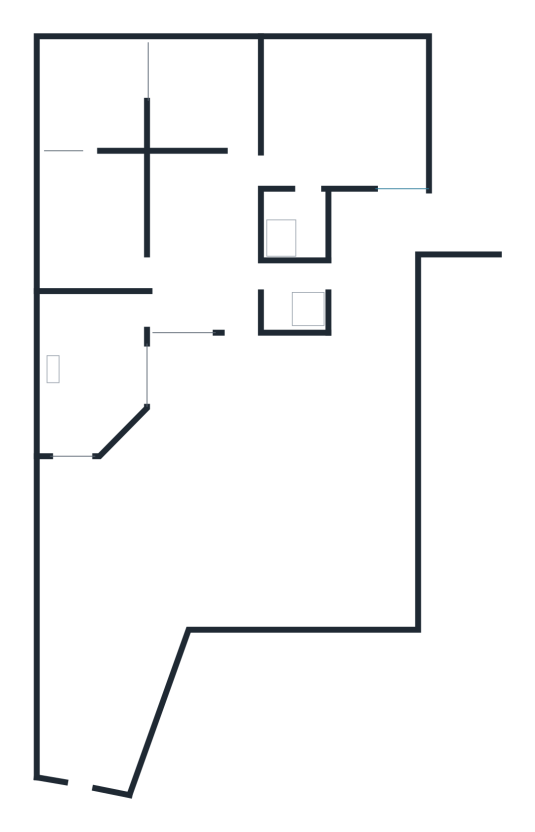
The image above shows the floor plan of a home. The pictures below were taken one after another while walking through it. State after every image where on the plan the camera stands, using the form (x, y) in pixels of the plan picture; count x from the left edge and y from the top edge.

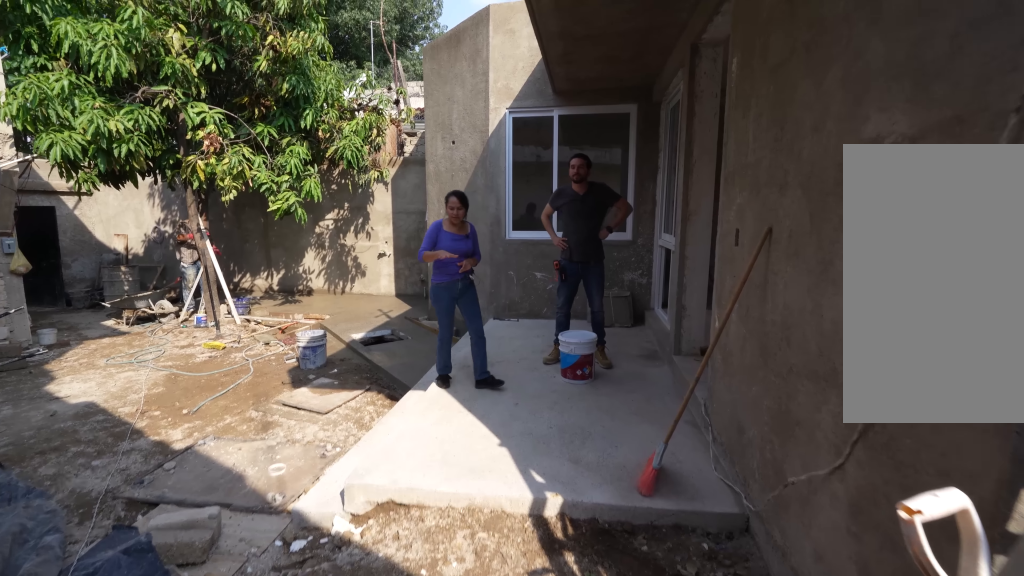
(385, 376)
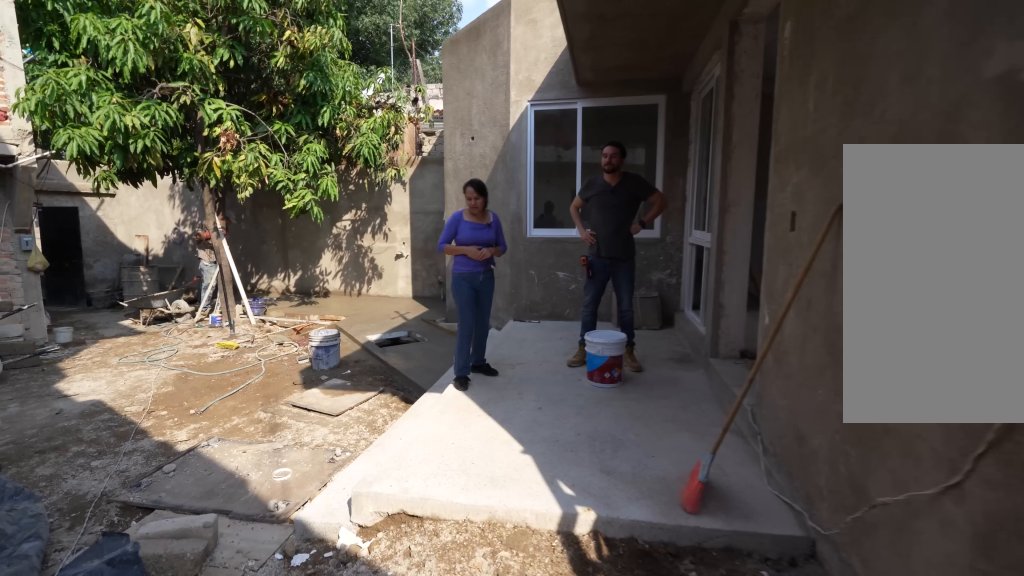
(385, 376)
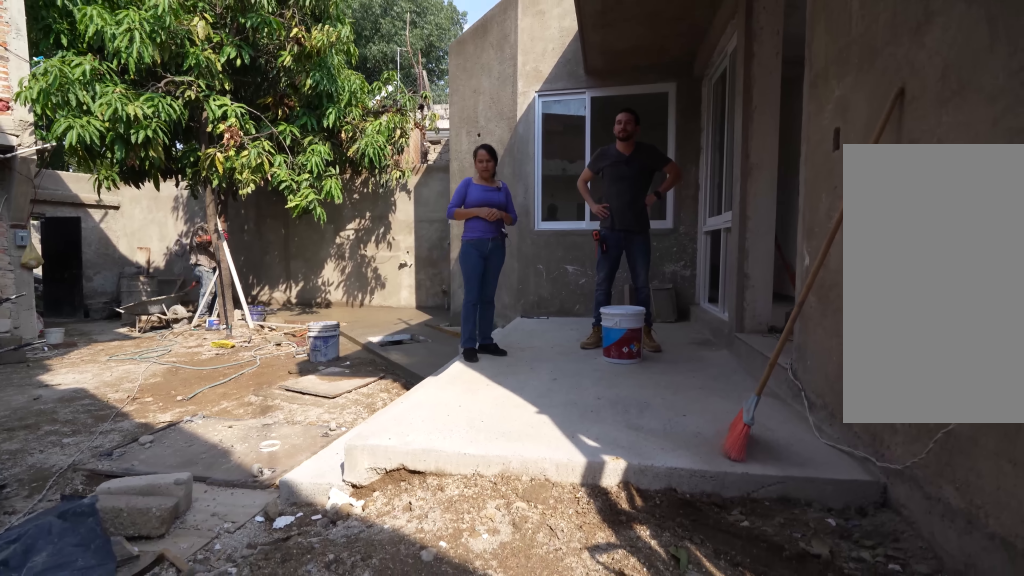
(385, 376)
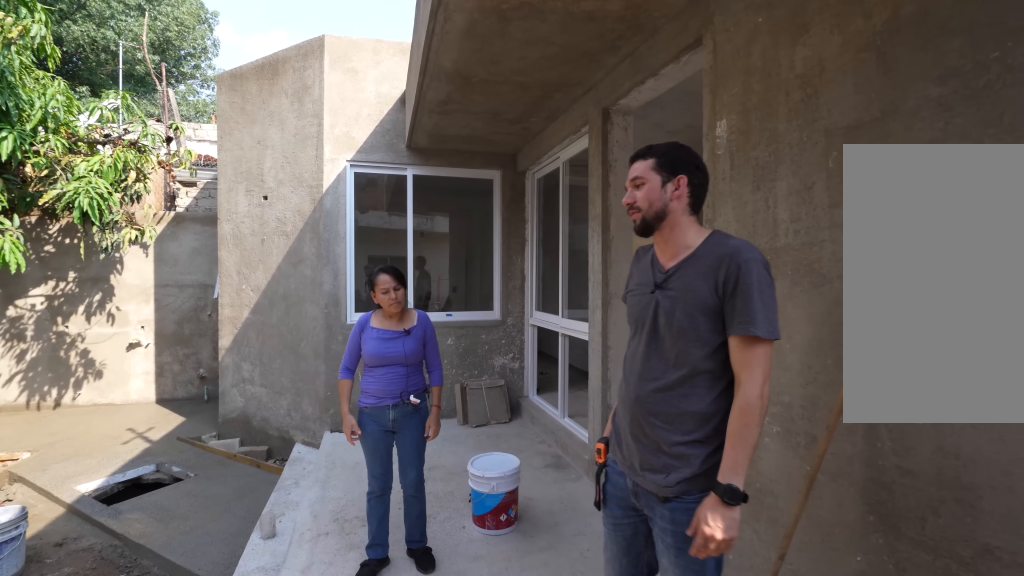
(387, 376)
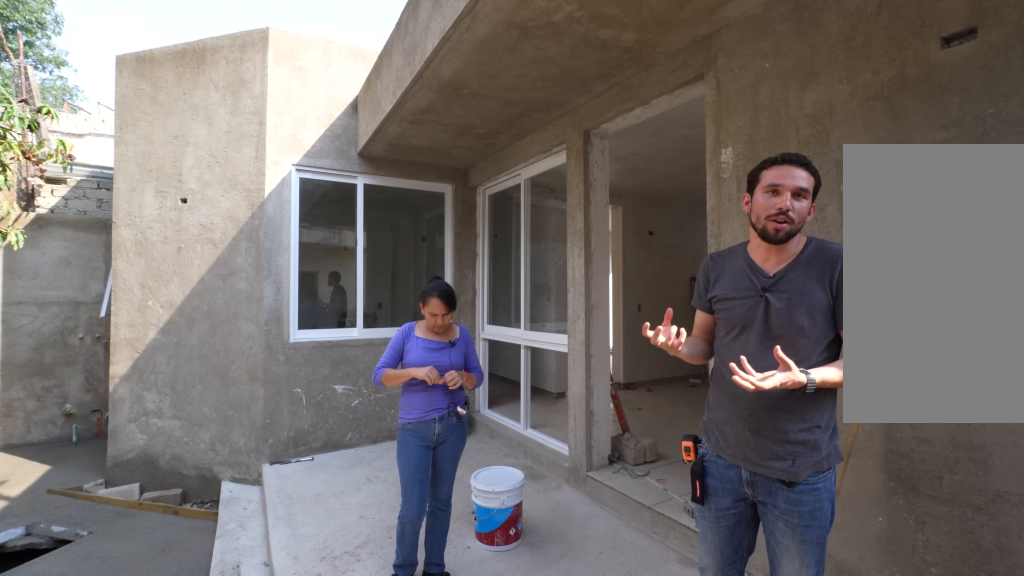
(356, 390)
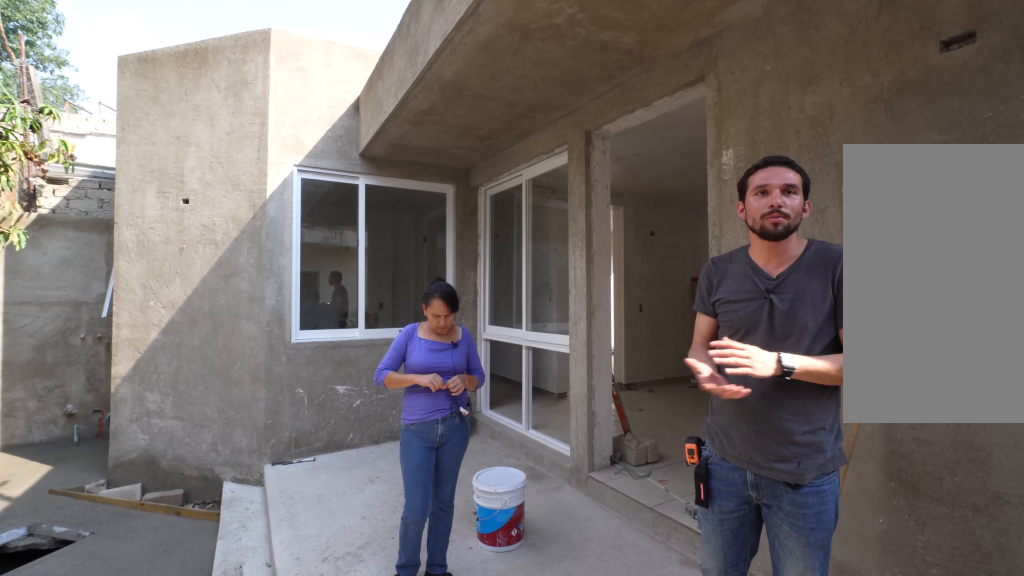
(353, 390)
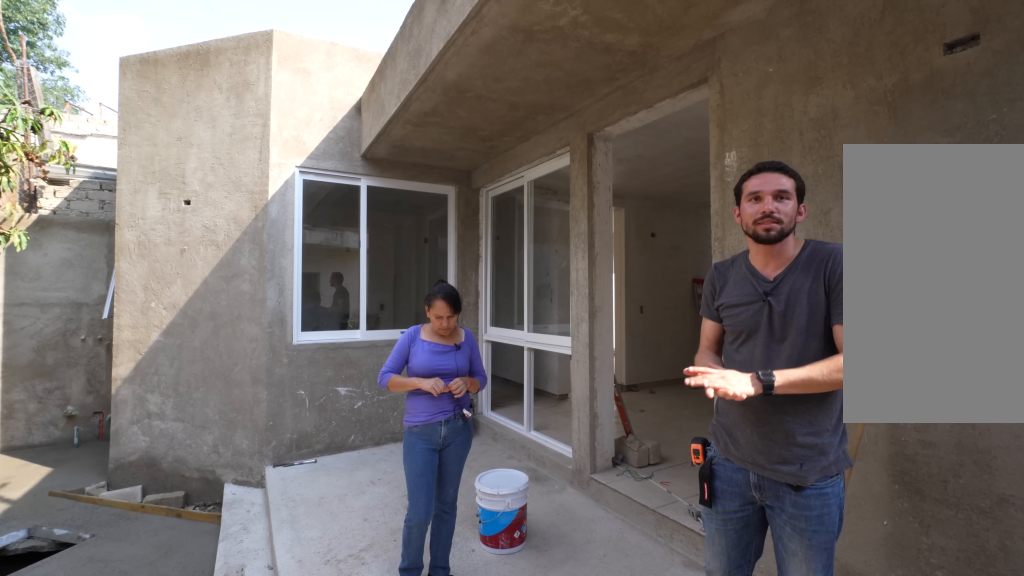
(345, 395)
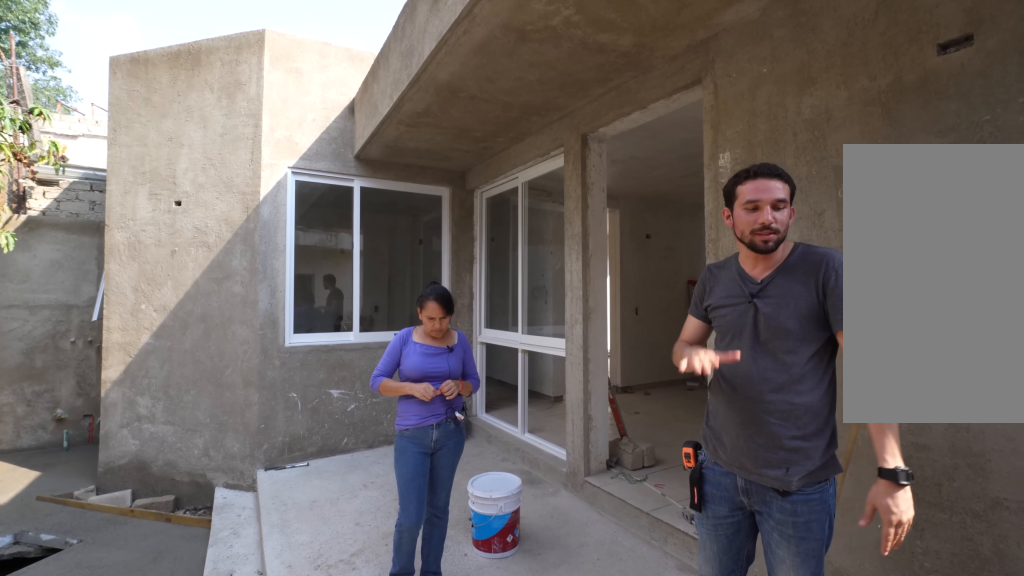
(333, 403)
